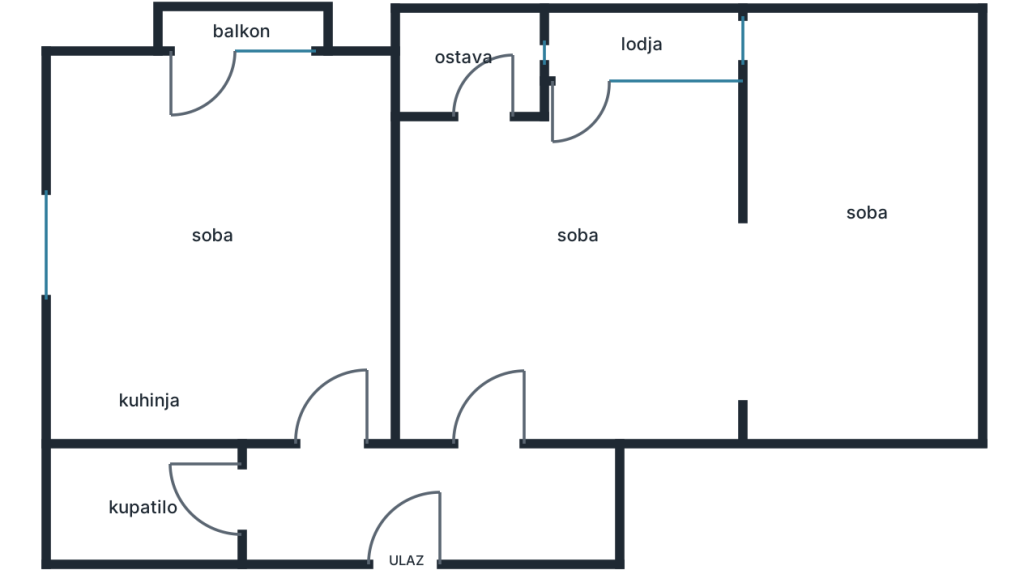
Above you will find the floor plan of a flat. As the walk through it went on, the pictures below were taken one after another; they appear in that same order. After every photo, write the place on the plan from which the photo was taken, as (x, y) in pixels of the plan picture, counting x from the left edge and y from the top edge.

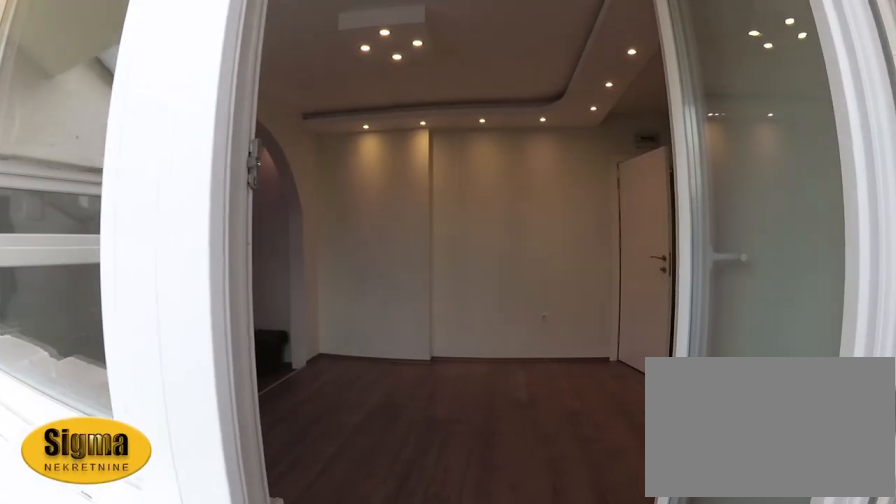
(581, 39)
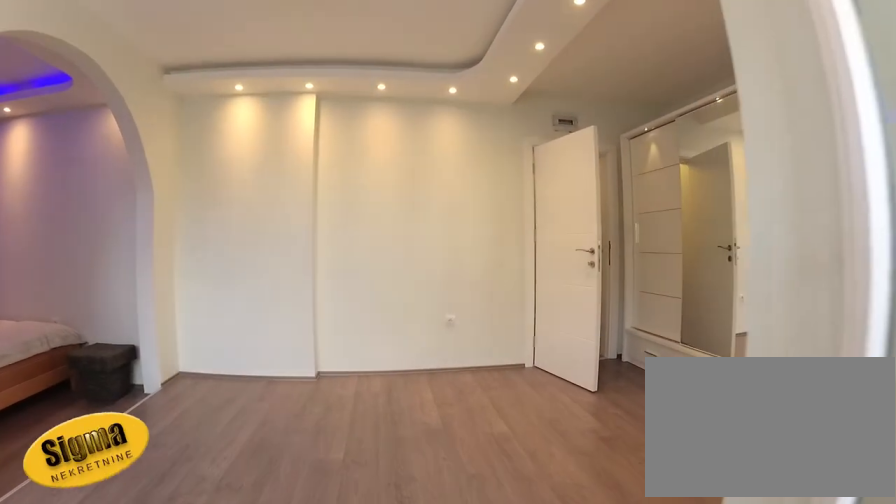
(582, 88)
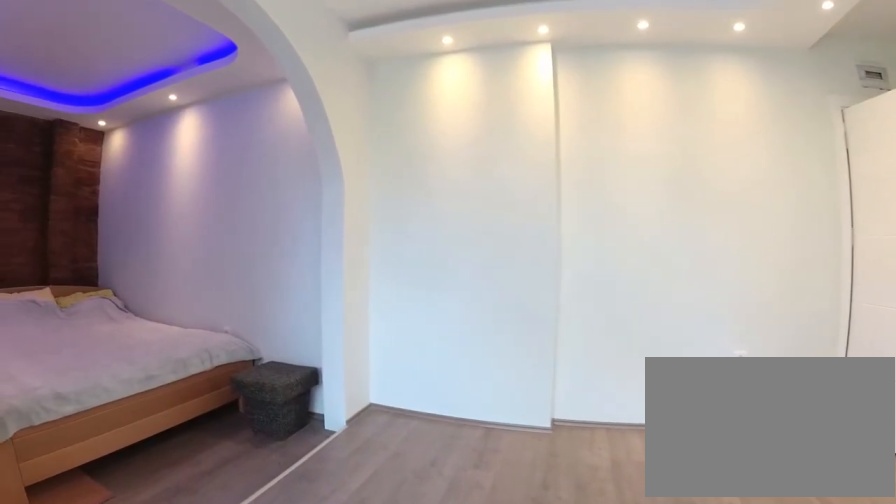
(593, 161)
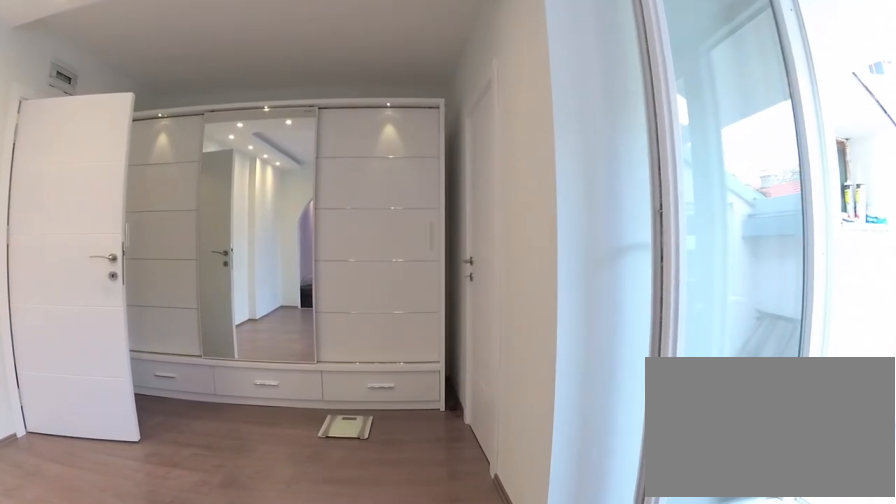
(657, 207)
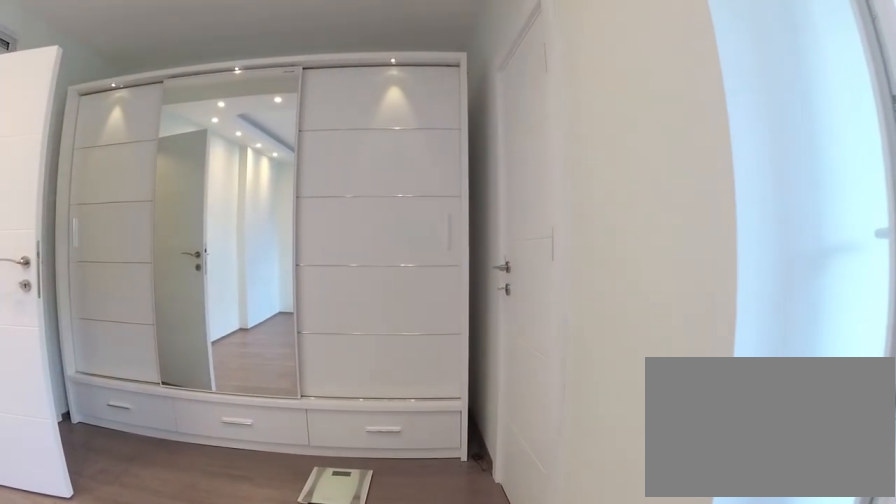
(613, 202)
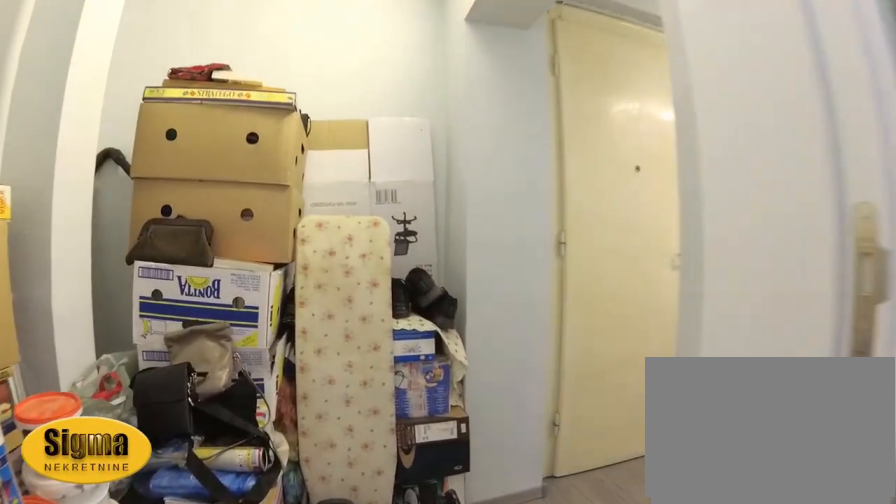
(499, 368)
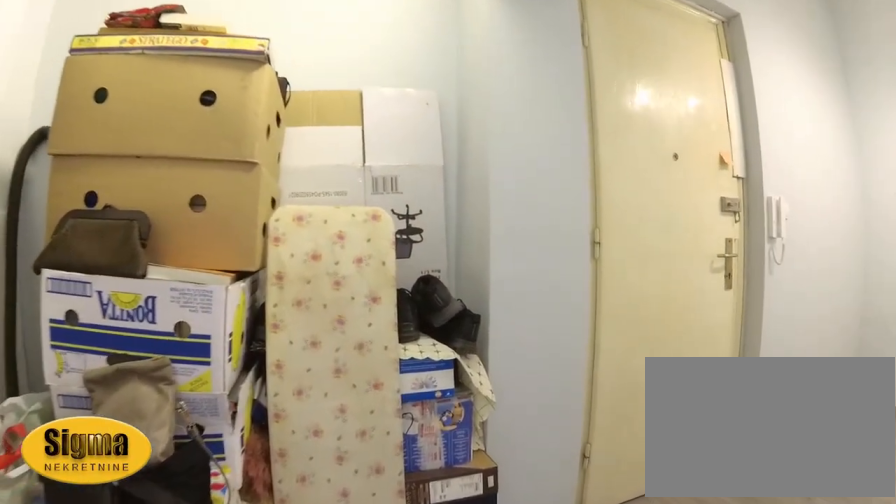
(490, 392)
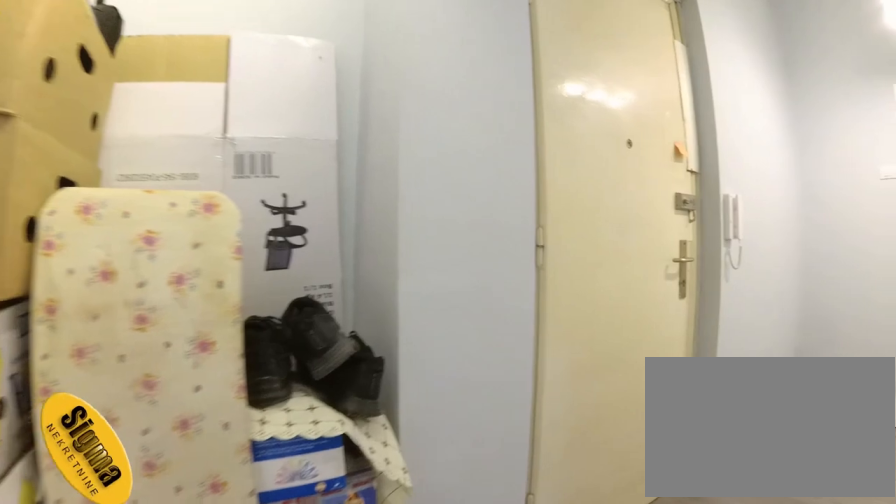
(500, 439)
